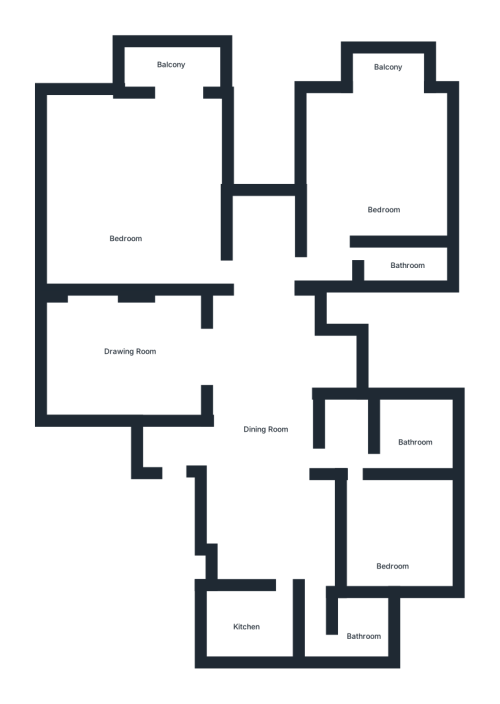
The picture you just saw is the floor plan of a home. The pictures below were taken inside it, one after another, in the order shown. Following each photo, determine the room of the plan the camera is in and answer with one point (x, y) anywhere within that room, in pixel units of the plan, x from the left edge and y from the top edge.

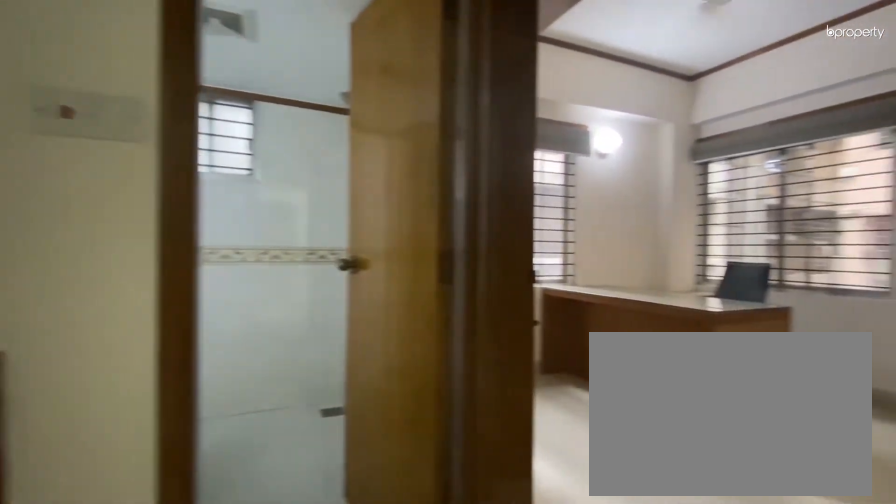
(343, 454)
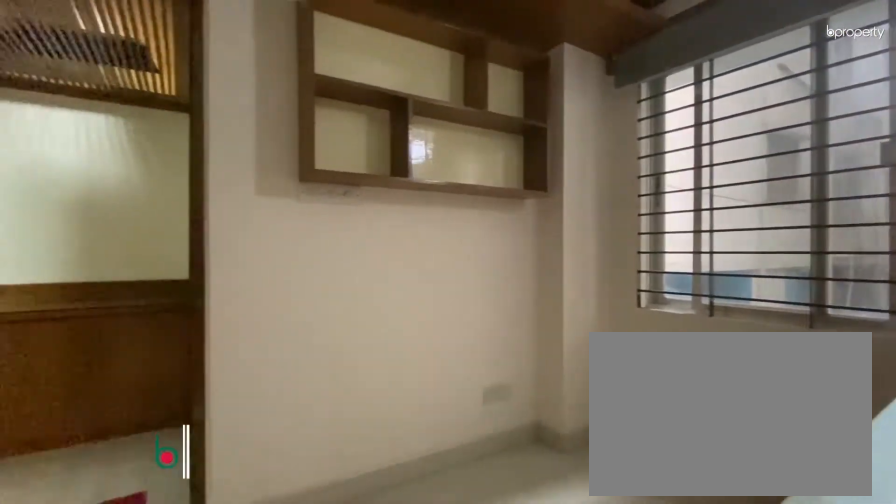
(394, 545)
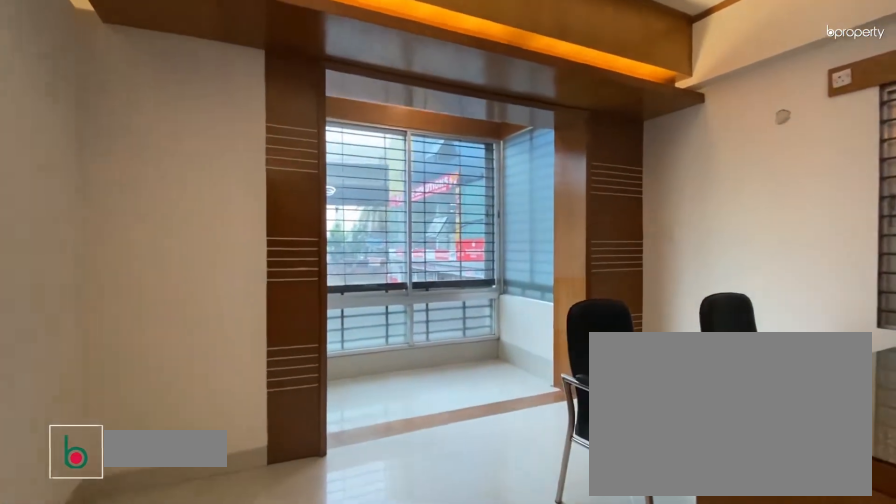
(379, 176)
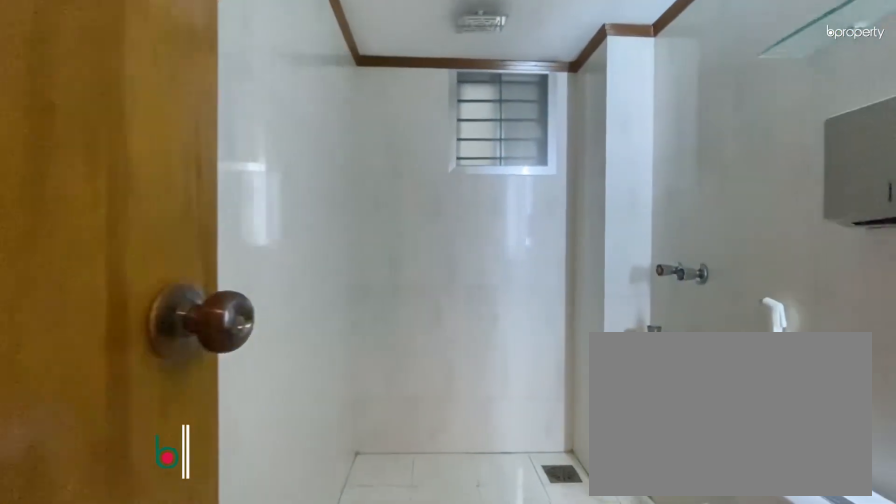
(408, 267)
